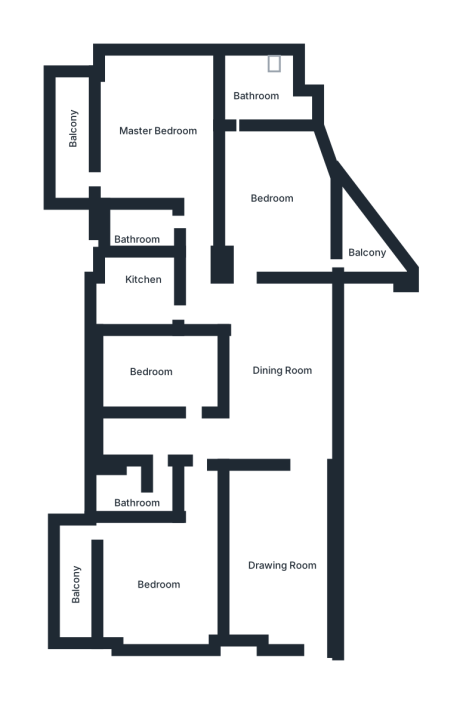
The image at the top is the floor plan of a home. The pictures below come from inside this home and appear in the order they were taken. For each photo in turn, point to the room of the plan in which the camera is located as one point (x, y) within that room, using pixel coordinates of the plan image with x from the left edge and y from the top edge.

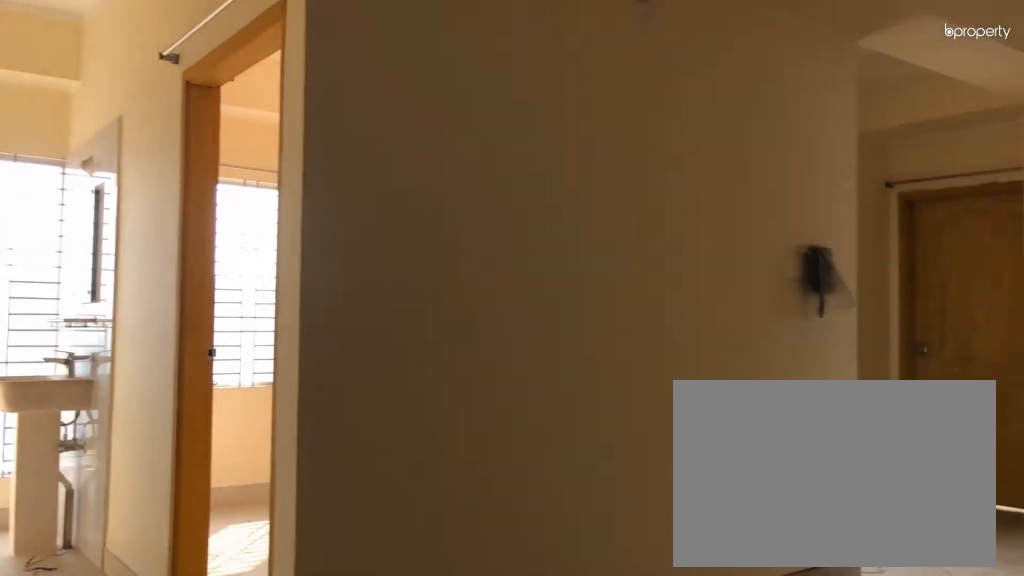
(282, 376)
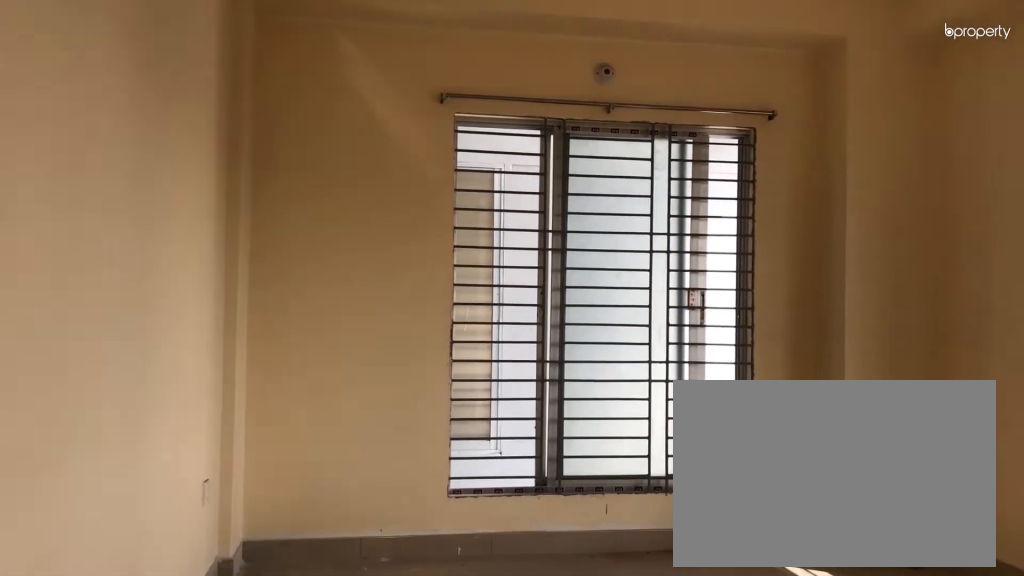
(158, 585)
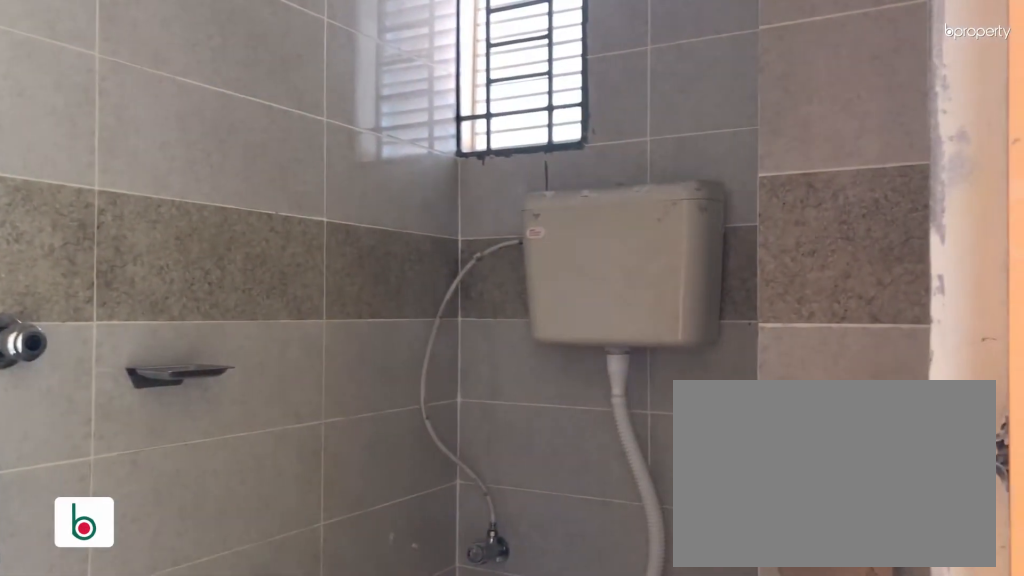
(131, 488)
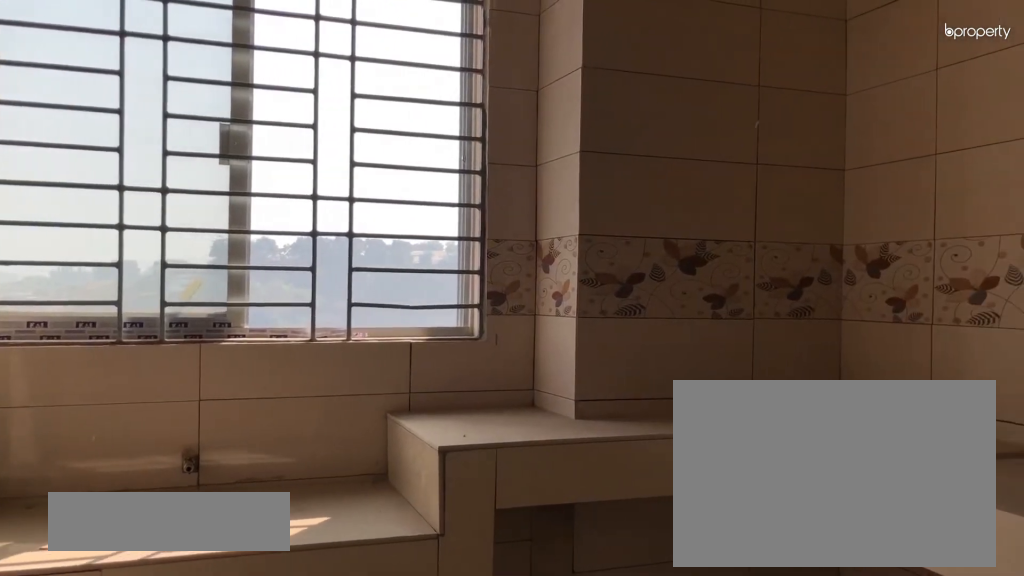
(134, 276)
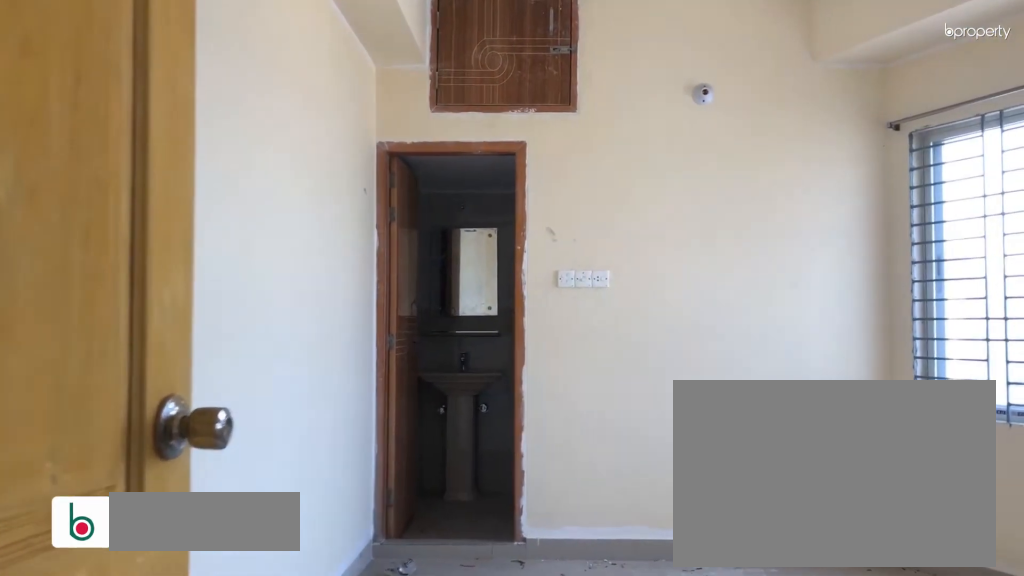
(282, 201)
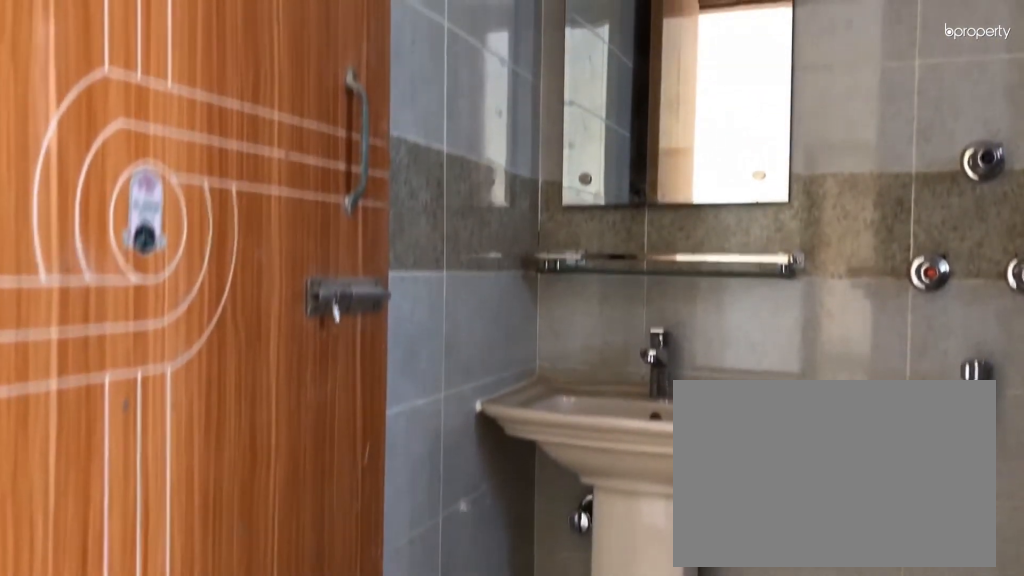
(256, 88)
